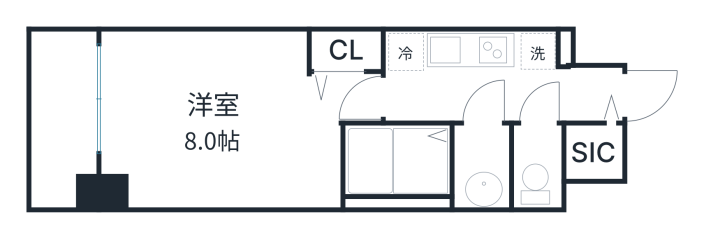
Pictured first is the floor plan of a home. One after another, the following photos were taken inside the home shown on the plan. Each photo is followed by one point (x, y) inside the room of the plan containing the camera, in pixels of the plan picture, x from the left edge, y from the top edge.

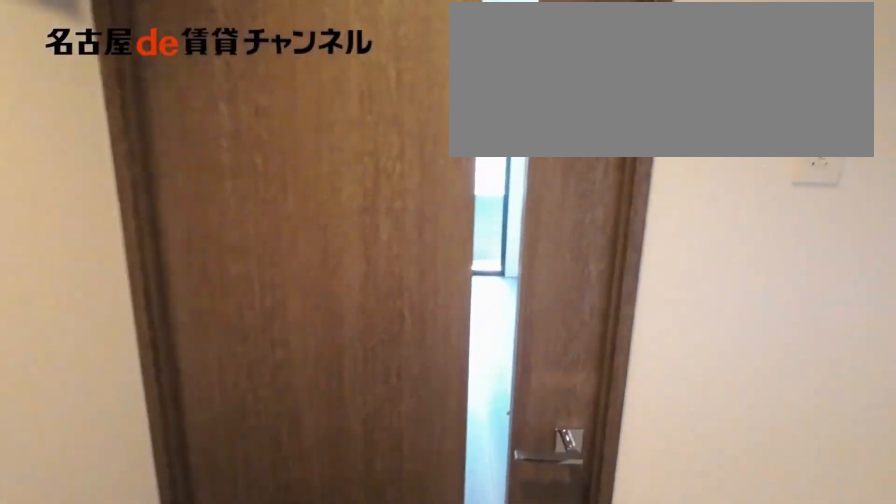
(474, 98)
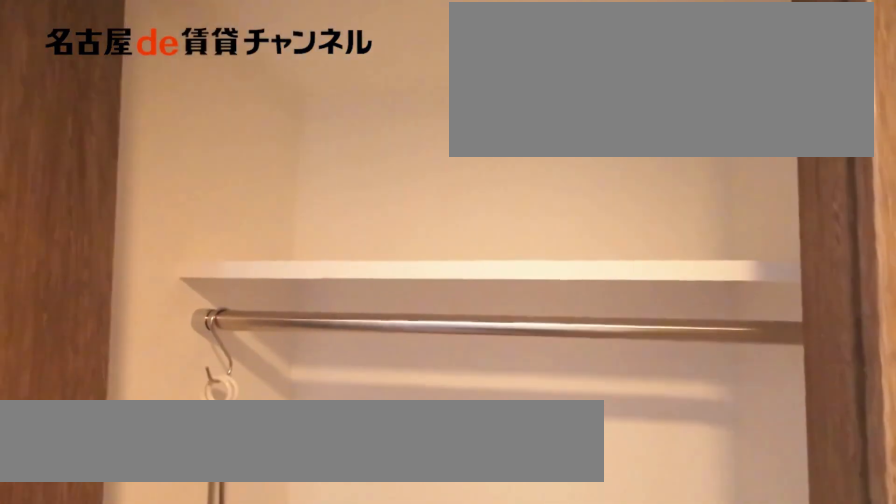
(346, 52)
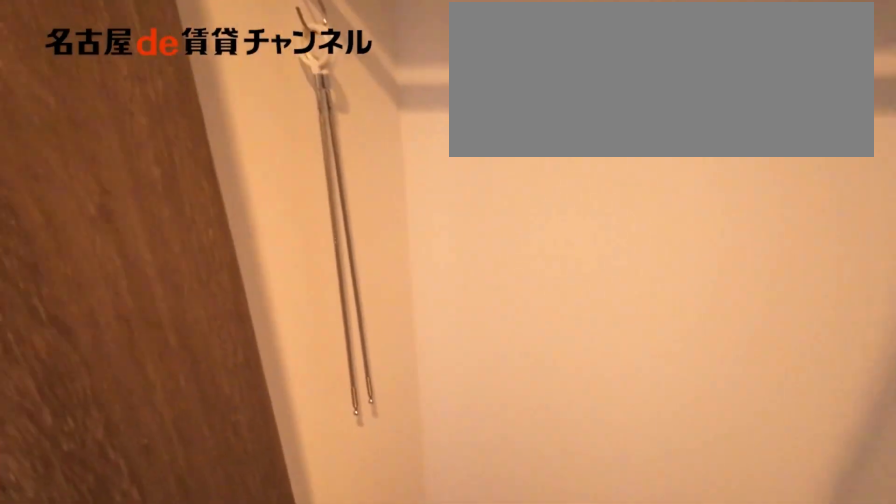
(346, 52)
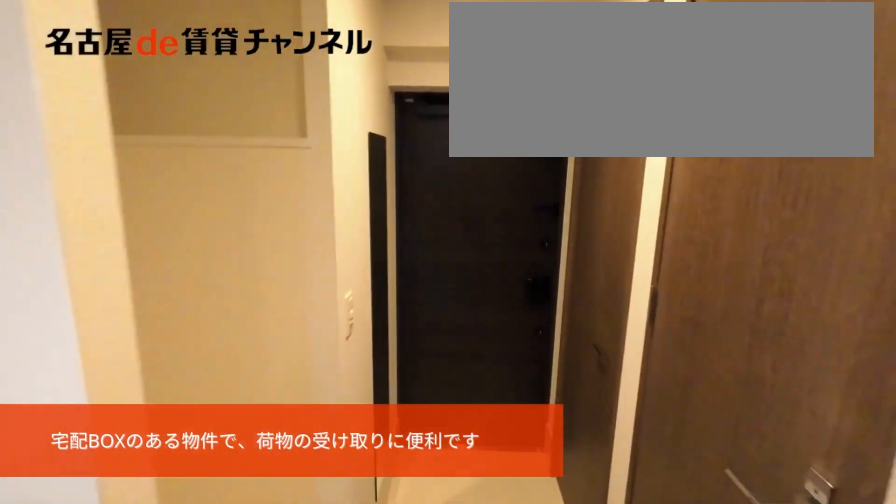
(506, 93)
